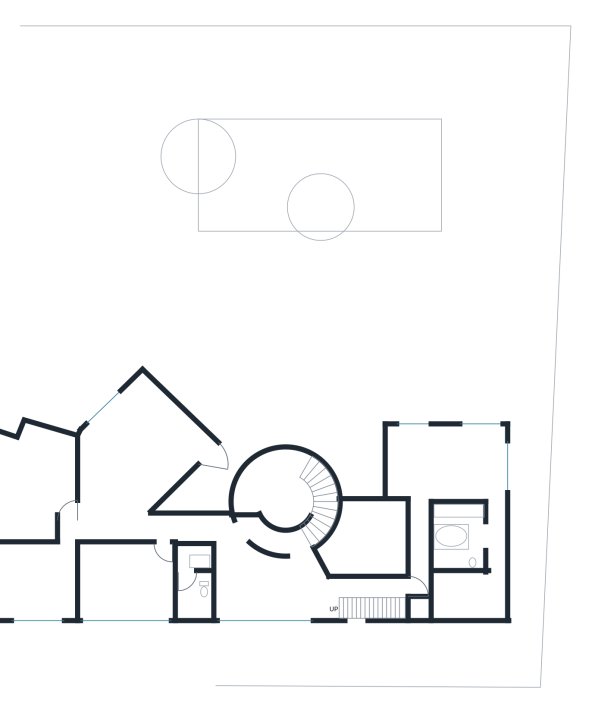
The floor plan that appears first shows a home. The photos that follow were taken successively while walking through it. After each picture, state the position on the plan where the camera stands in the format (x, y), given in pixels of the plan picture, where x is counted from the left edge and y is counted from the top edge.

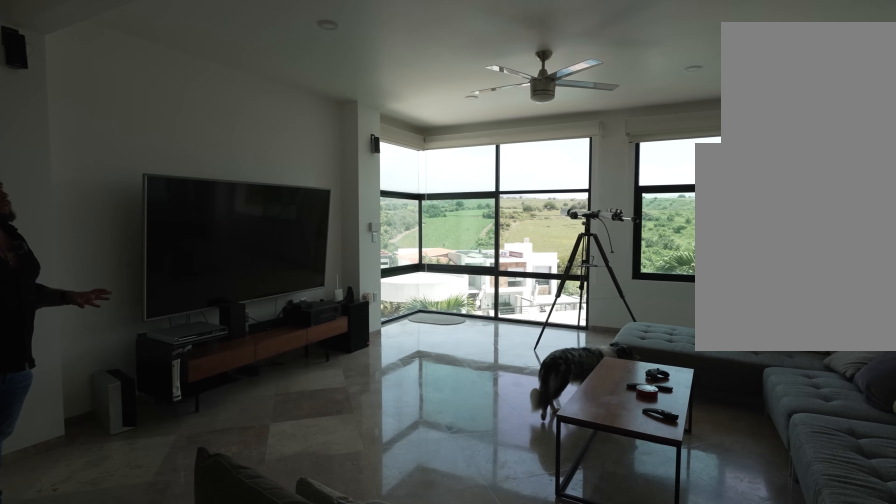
(124, 489)
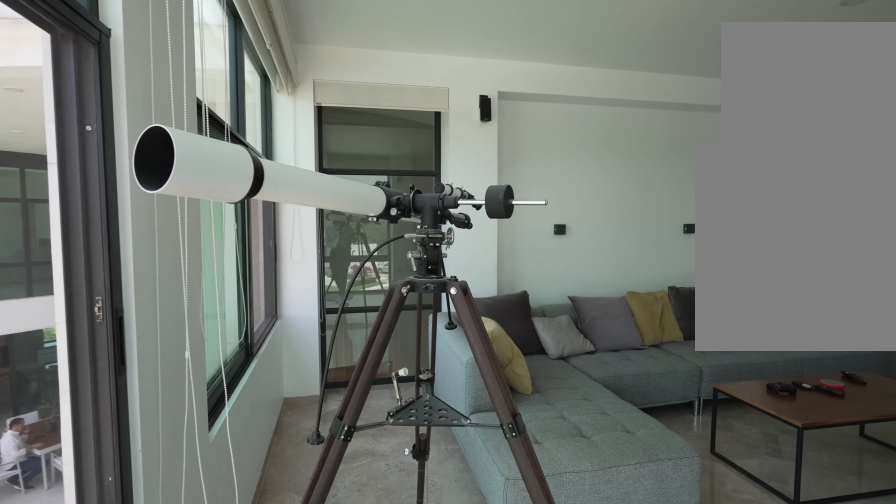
(140, 406)
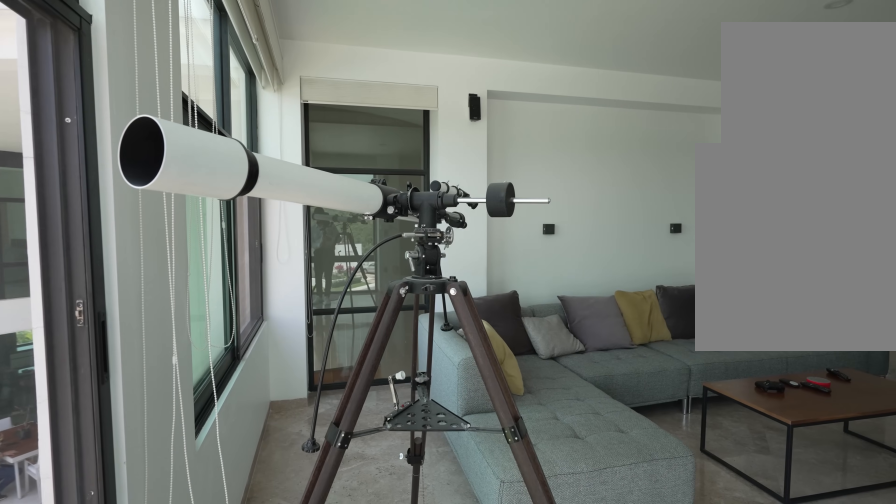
(144, 406)
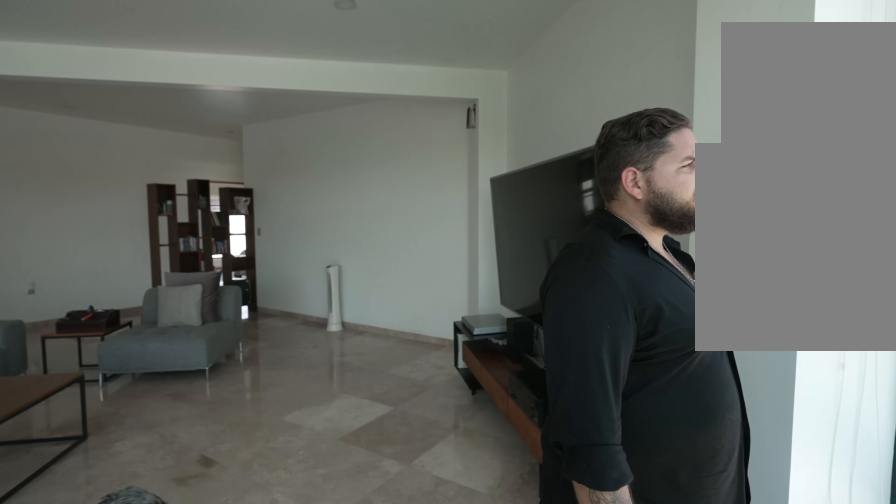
(143, 399)
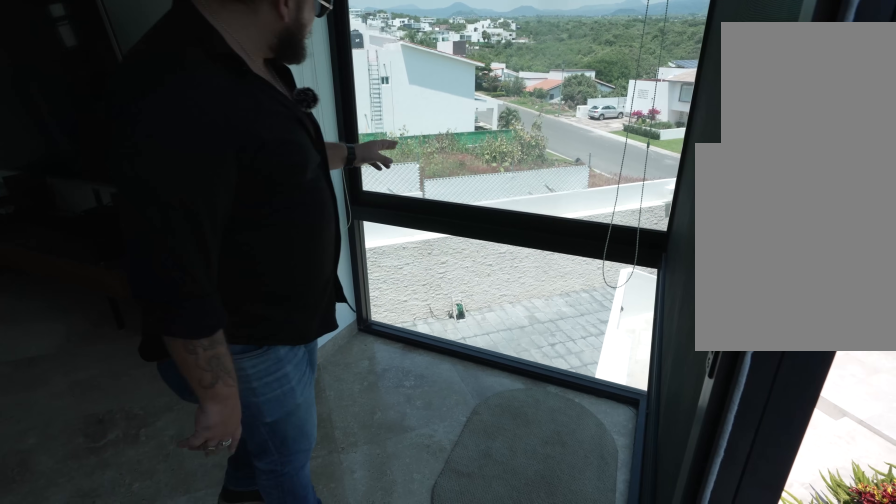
(143, 399)
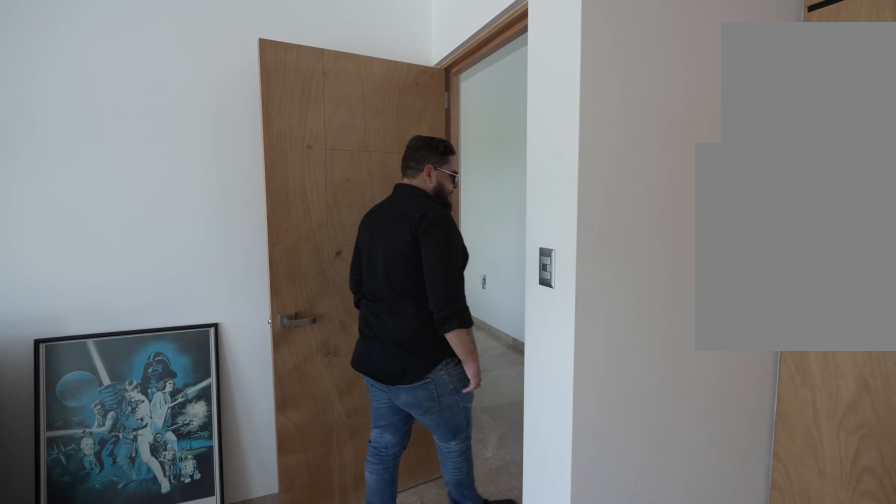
(45, 504)
